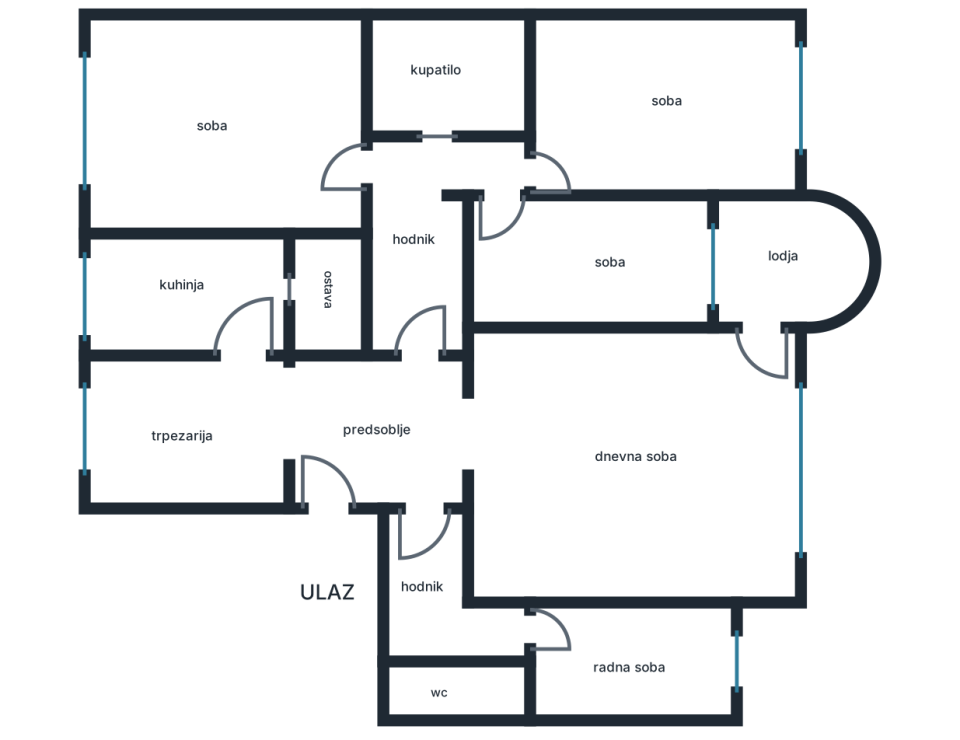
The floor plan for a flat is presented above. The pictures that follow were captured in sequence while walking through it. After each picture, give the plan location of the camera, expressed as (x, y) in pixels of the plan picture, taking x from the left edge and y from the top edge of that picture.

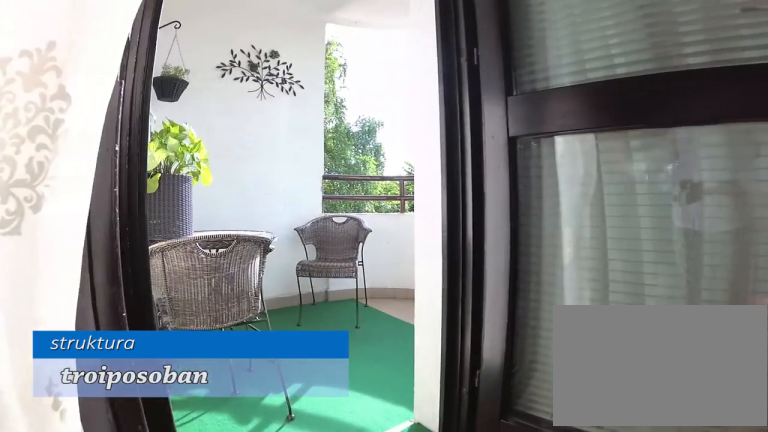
(697, 399)
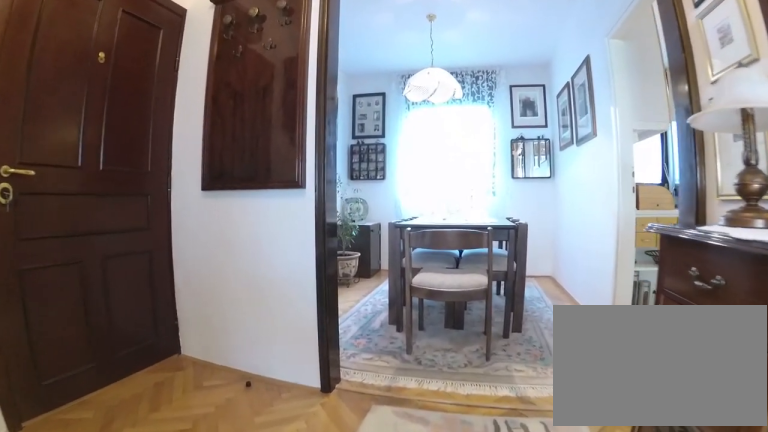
(461, 410)
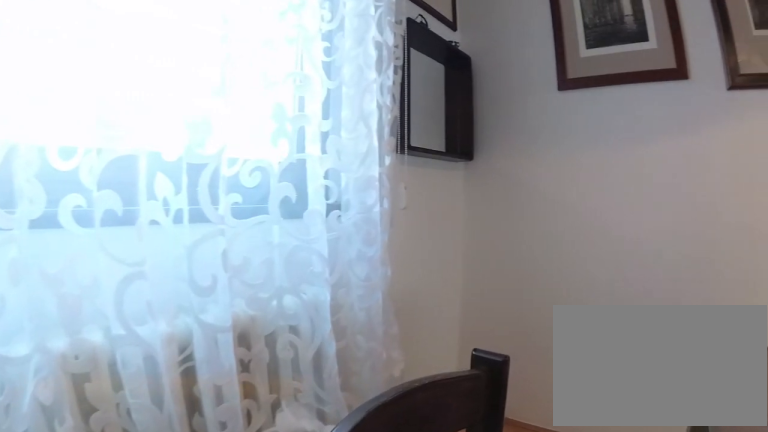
(149, 480)
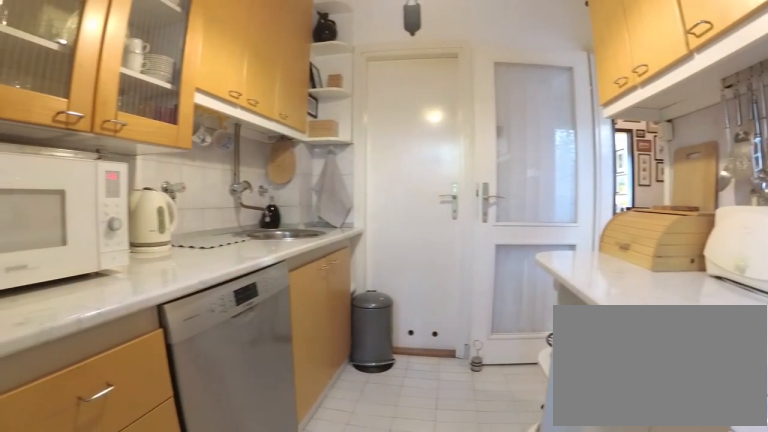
(92, 283)
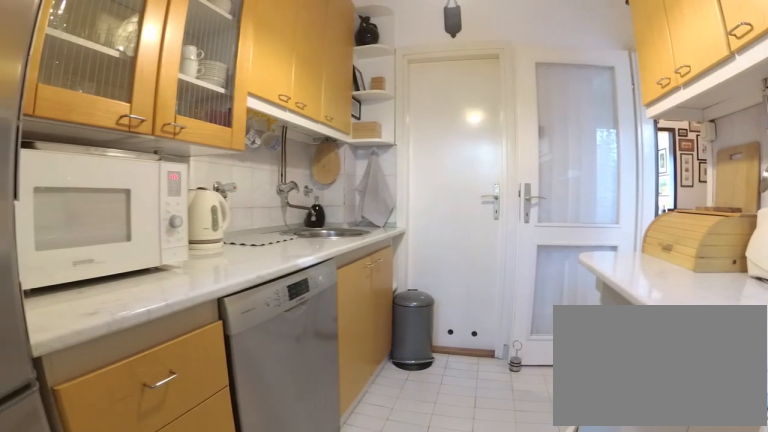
(91, 289)
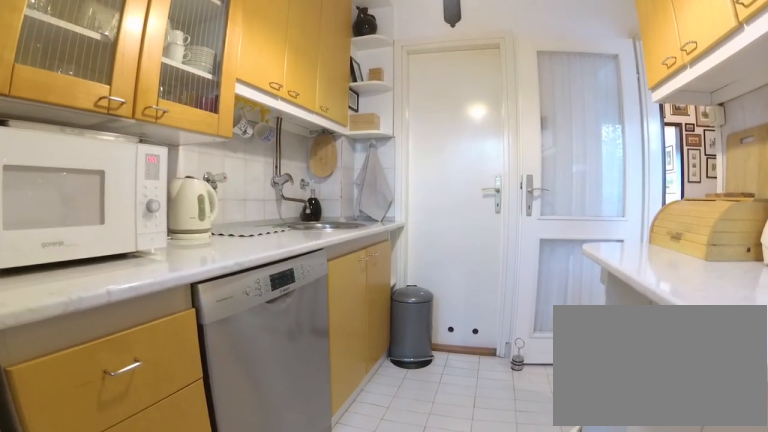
(106, 298)
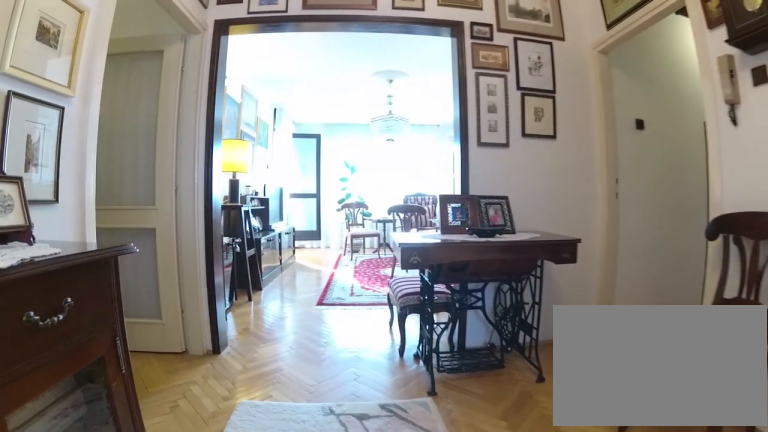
(272, 414)
